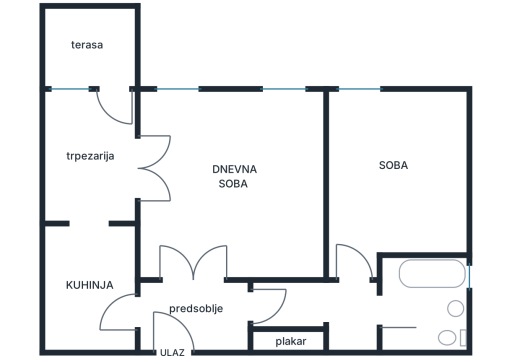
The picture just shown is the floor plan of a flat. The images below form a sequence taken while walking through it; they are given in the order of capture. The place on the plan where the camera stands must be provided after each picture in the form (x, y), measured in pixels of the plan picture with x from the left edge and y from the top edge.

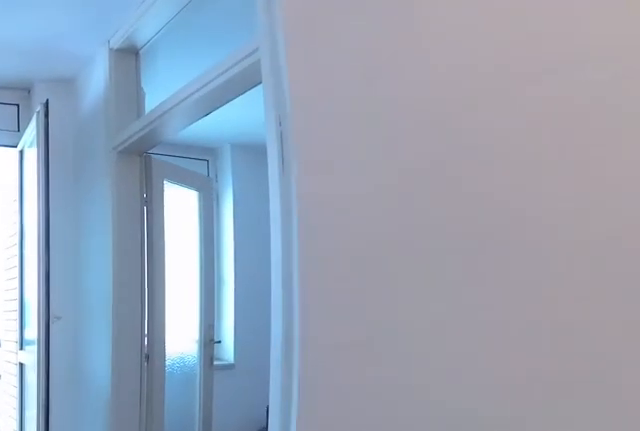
(98, 256)
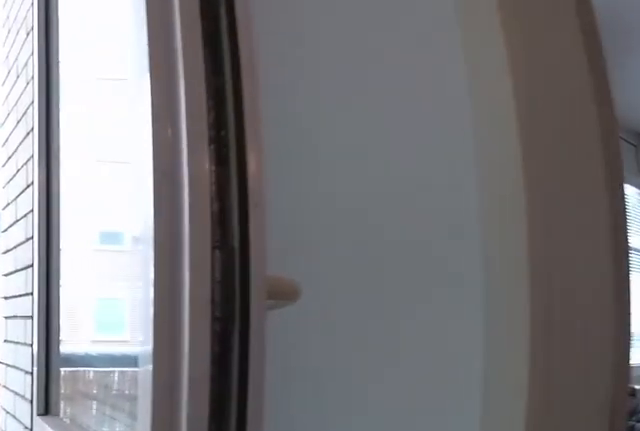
(98, 141)
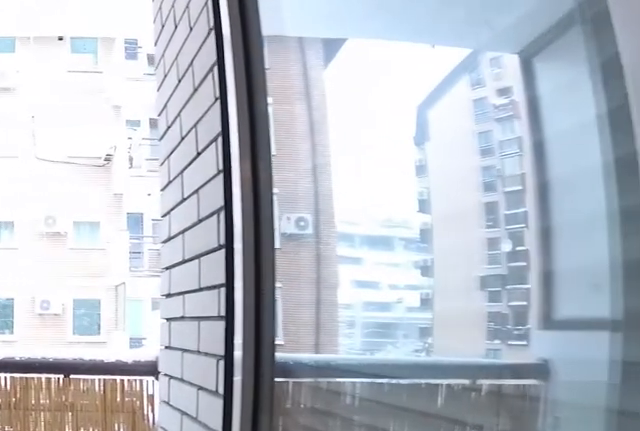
(99, 139)
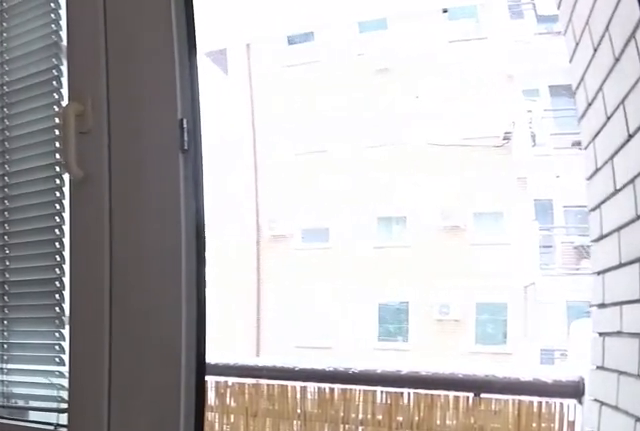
(107, 136)
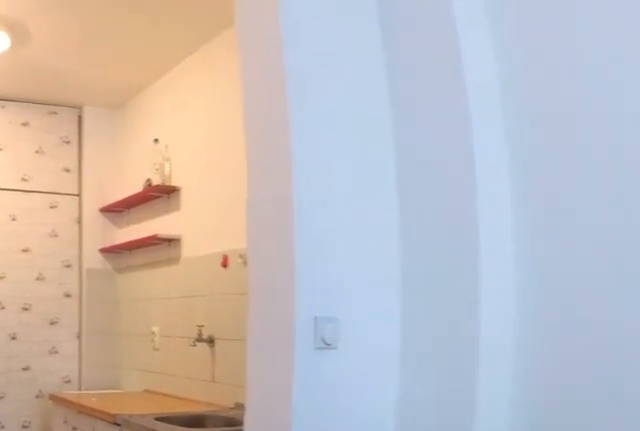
(116, 163)
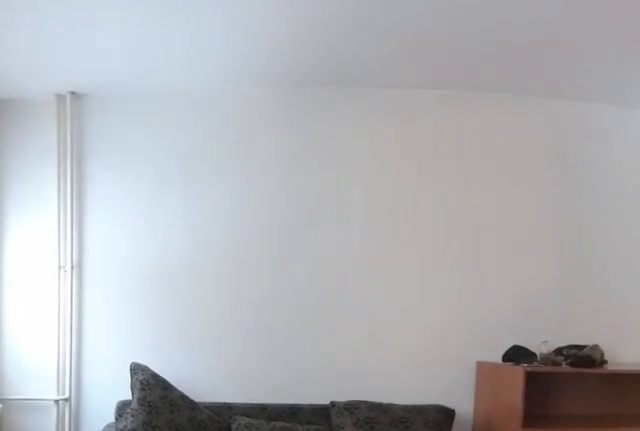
(160, 174)
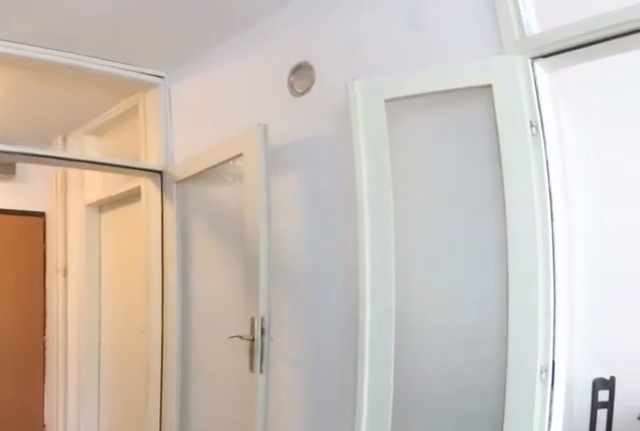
(204, 176)
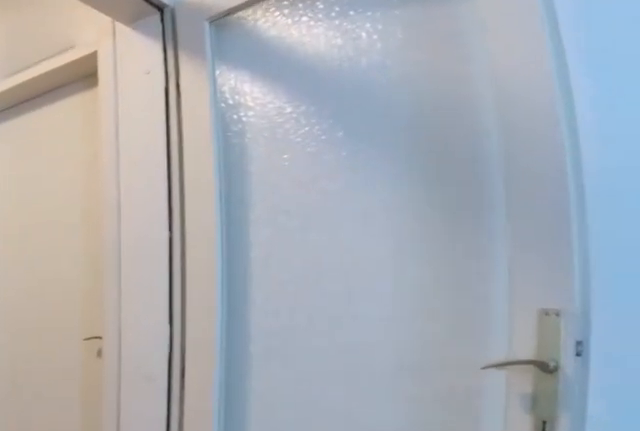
(204, 236)
